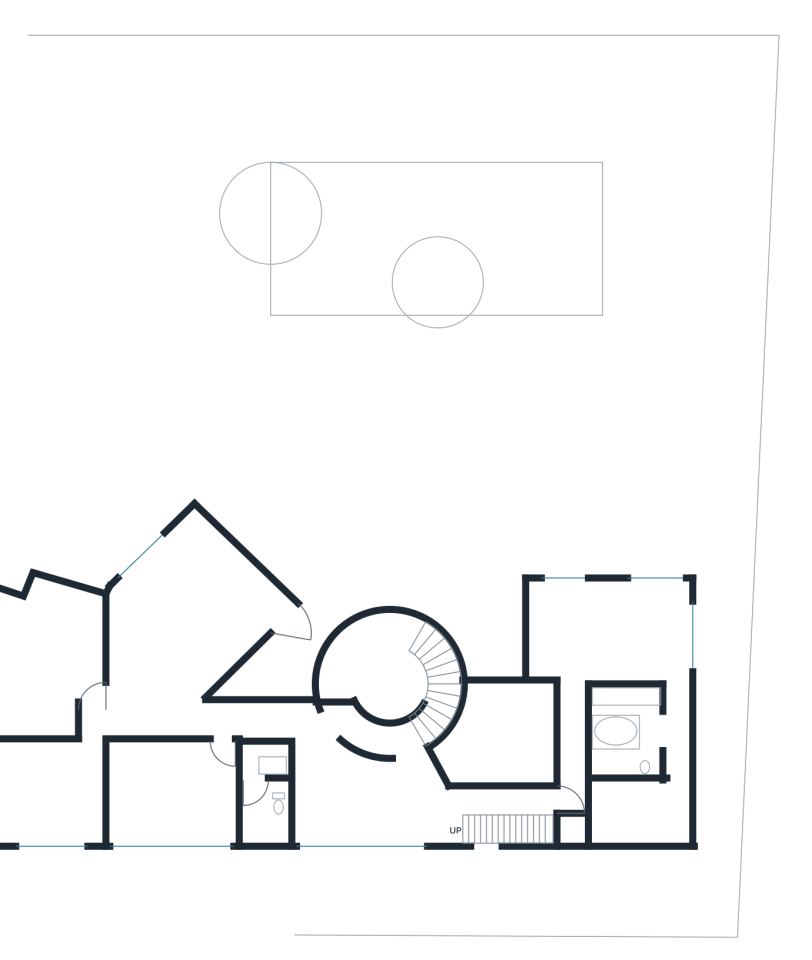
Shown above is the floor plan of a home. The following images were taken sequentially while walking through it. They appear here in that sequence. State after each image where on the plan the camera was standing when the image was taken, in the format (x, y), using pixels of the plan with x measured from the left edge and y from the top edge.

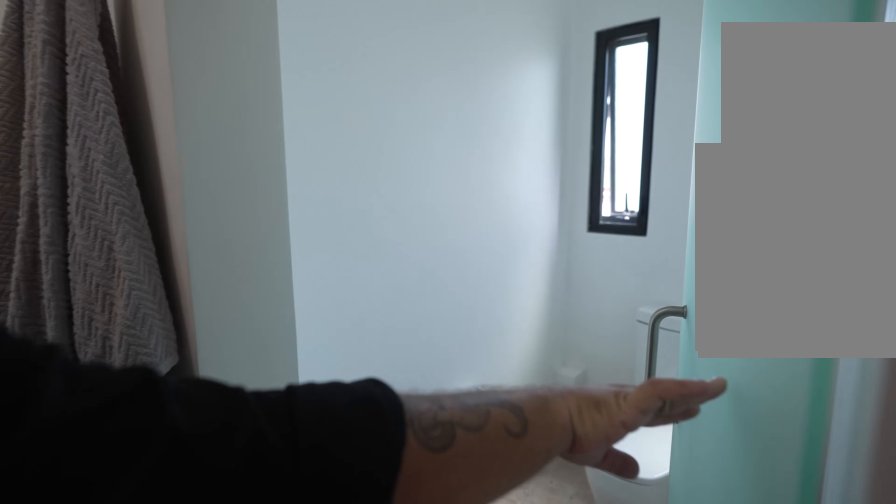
(646, 743)
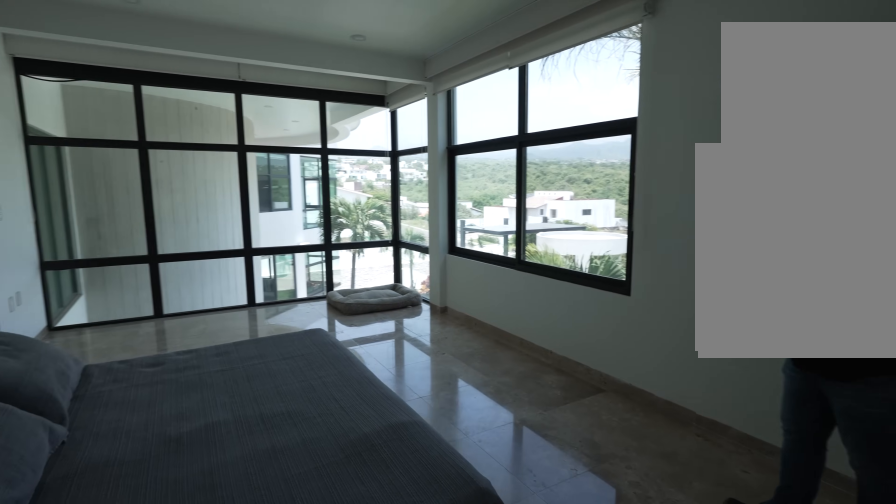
(661, 600)
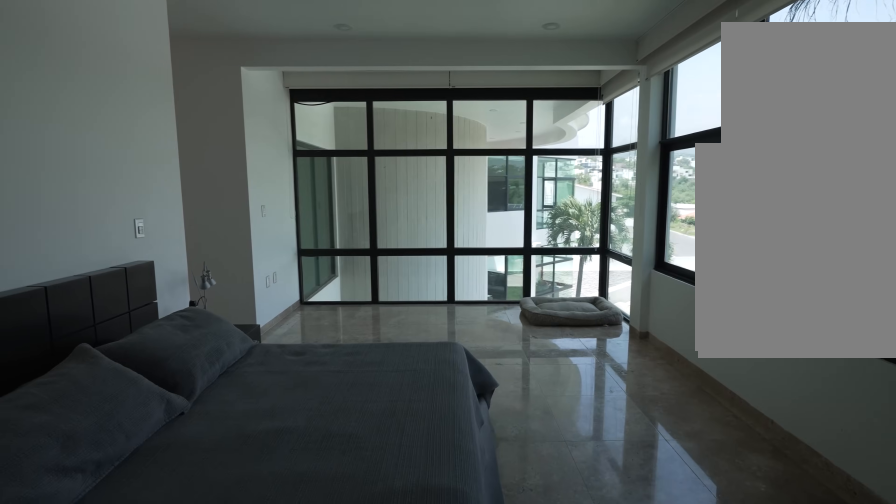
(647, 598)
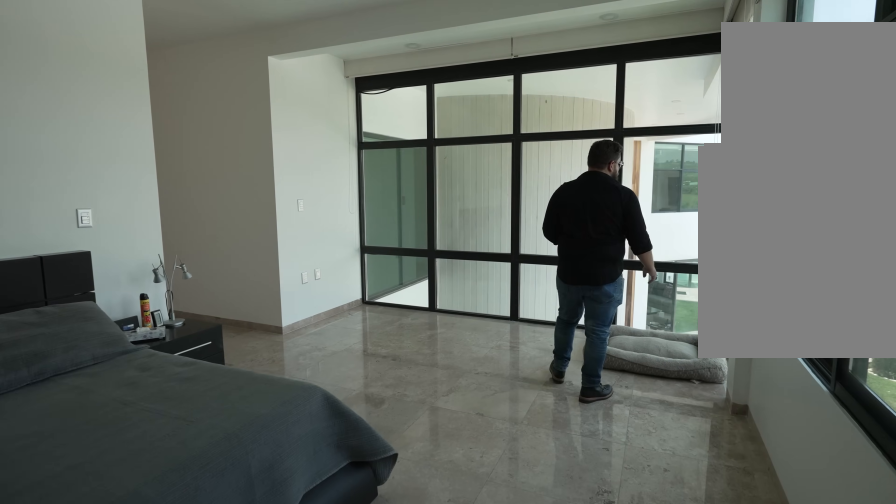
(643, 599)
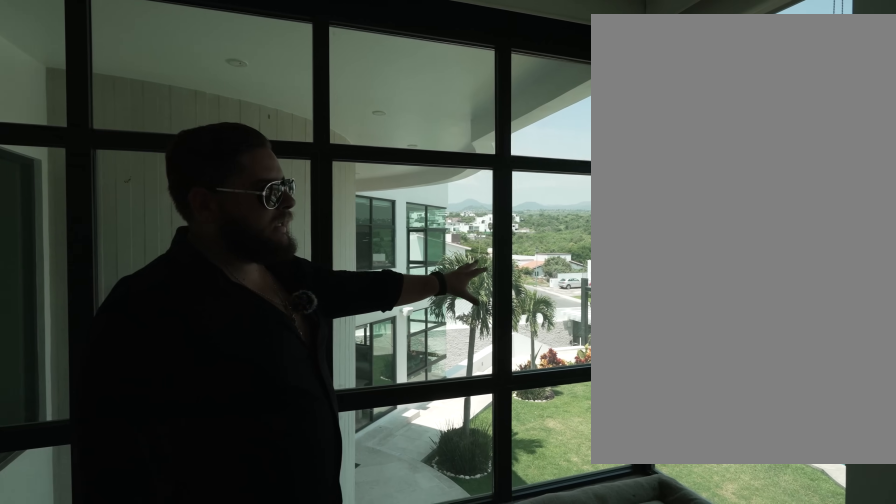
(595, 600)
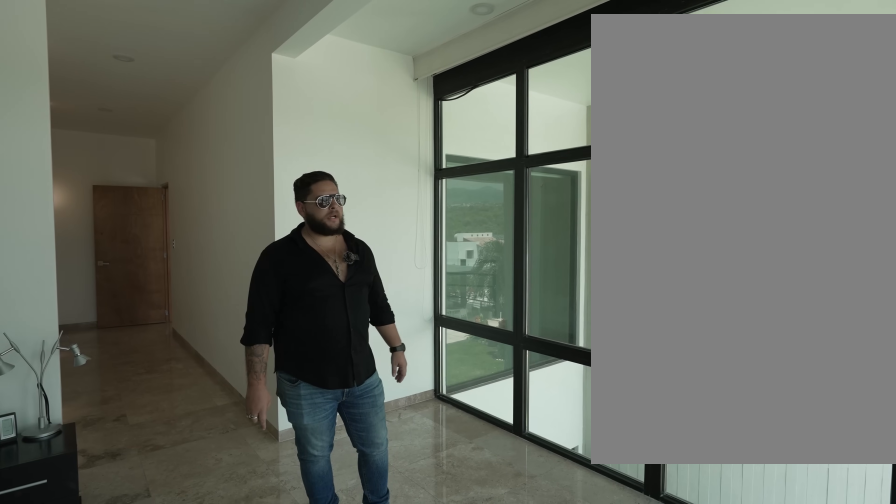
(595, 600)
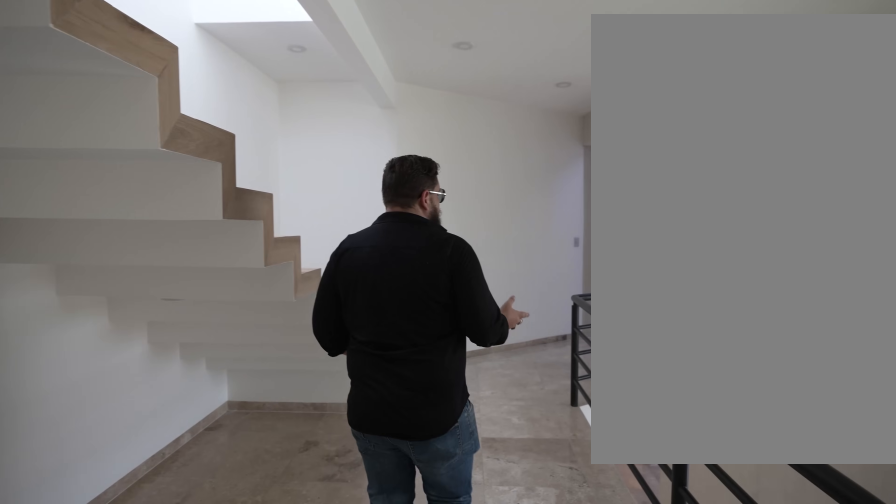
(564, 793)
